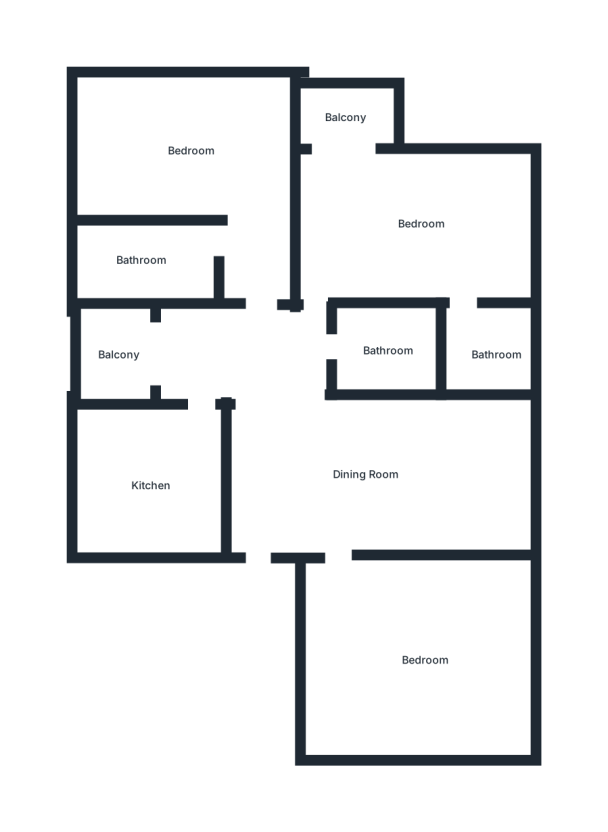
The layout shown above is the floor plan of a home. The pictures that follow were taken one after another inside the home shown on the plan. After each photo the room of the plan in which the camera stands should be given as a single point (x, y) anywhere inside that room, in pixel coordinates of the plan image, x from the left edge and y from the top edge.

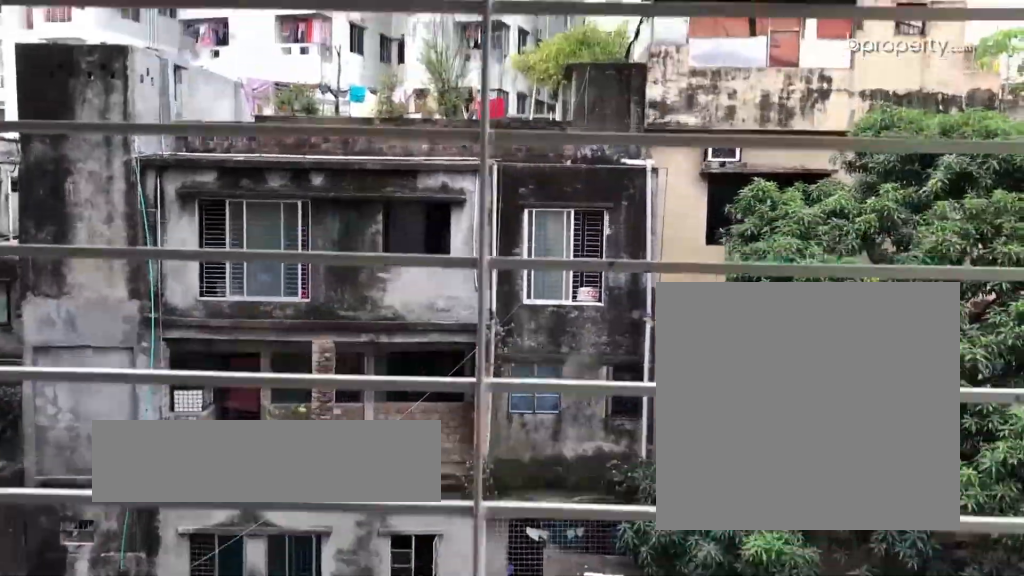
(348, 116)
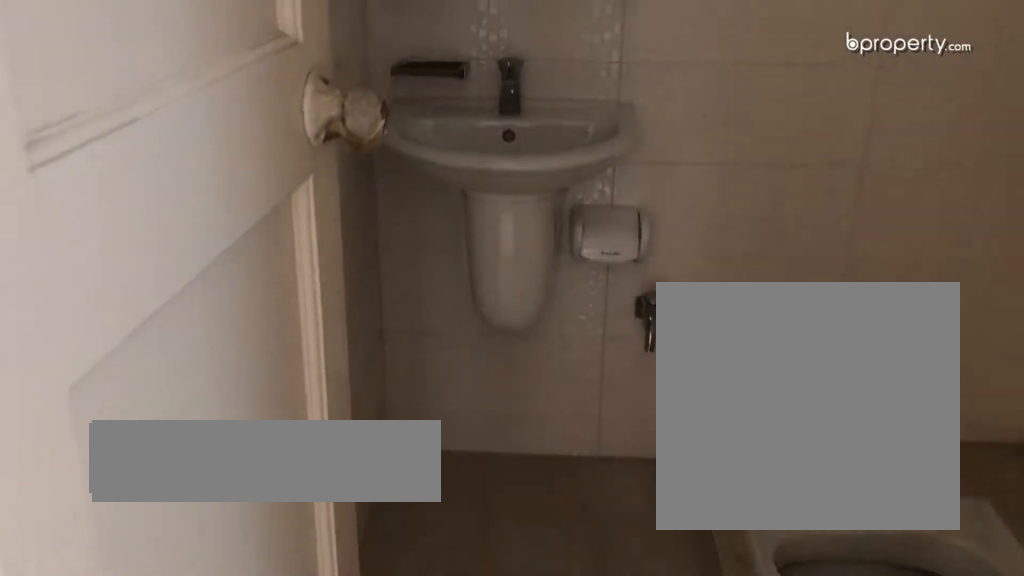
(388, 349)
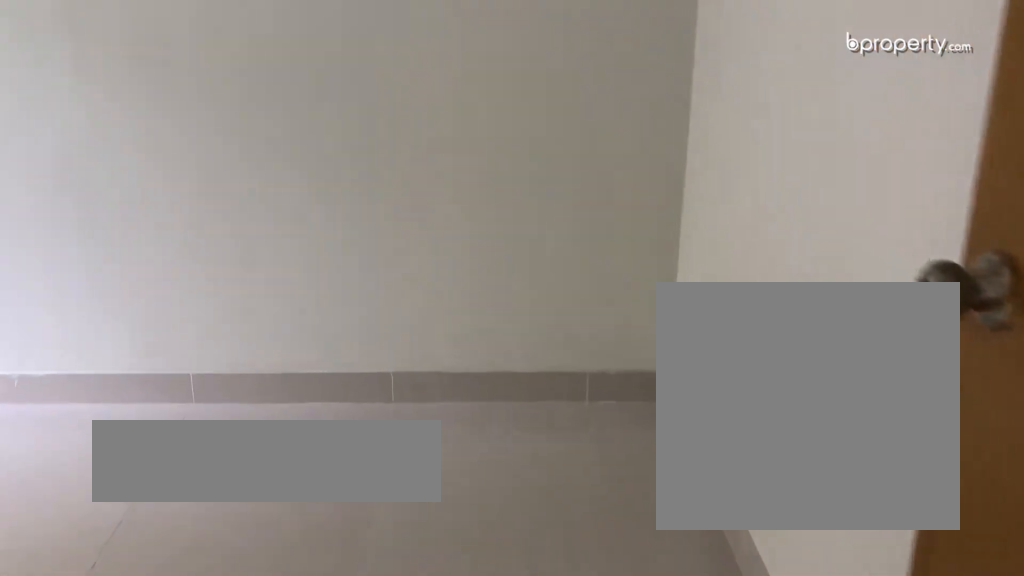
(428, 659)
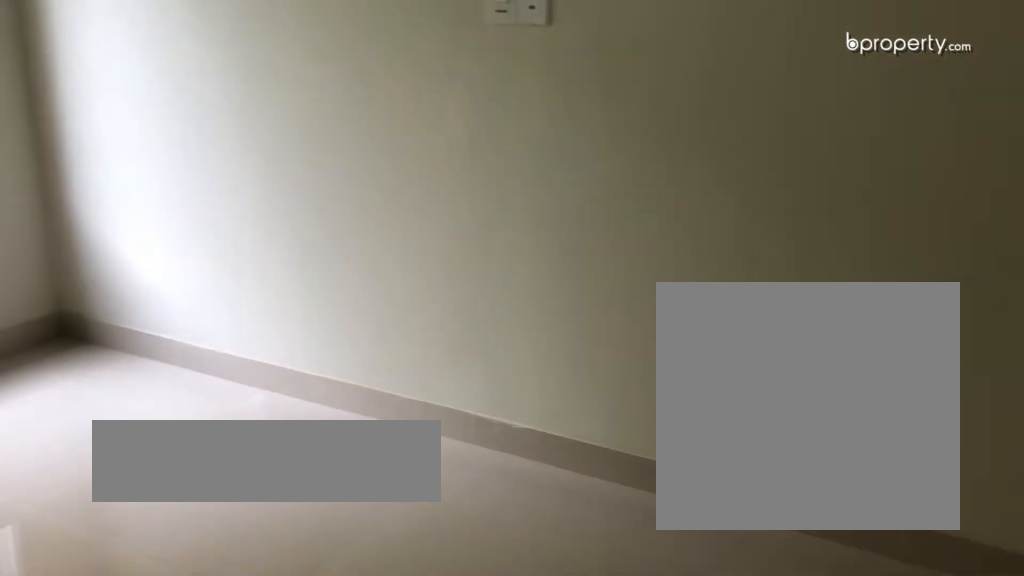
(428, 659)
